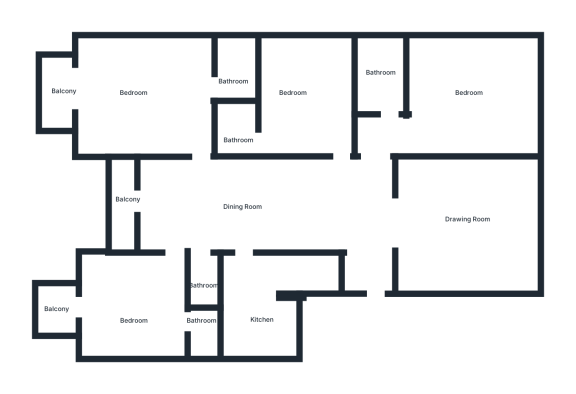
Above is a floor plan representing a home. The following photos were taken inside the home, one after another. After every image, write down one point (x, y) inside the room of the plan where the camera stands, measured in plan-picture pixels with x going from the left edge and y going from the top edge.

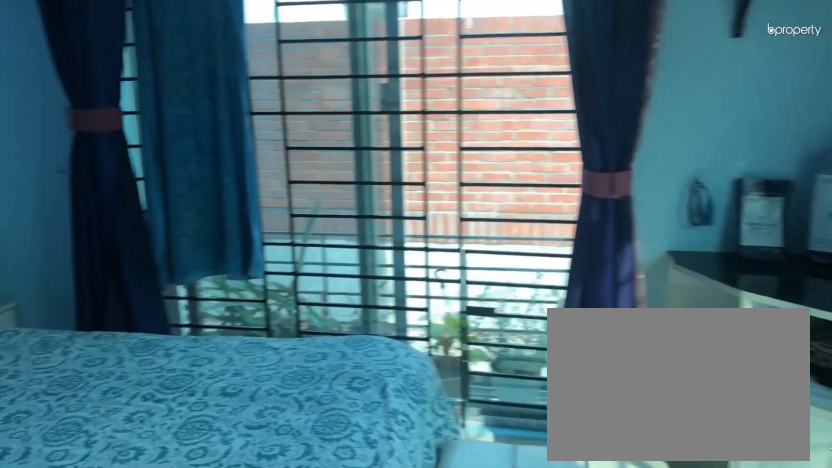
(460, 104)
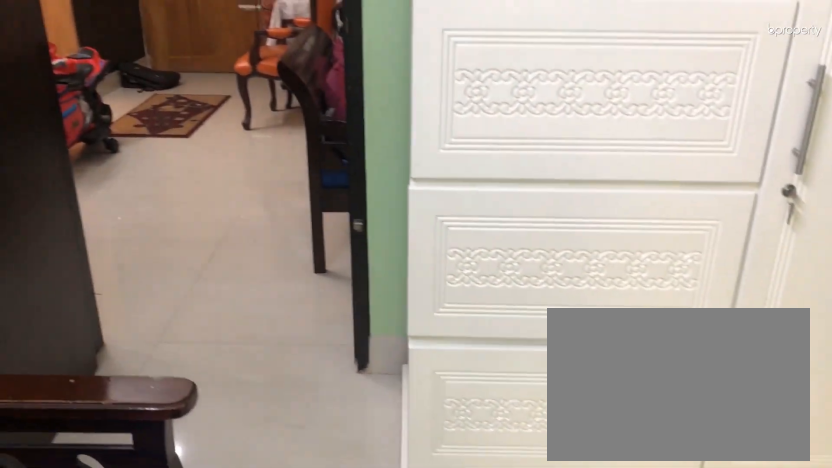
(306, 118)
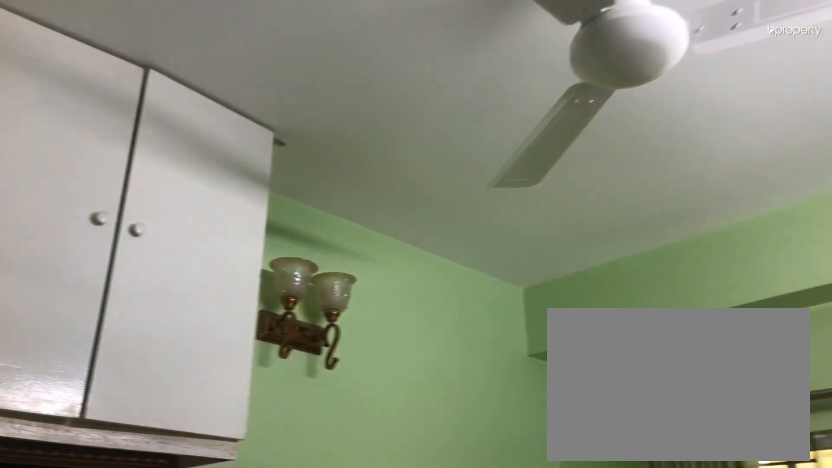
(306, 118)
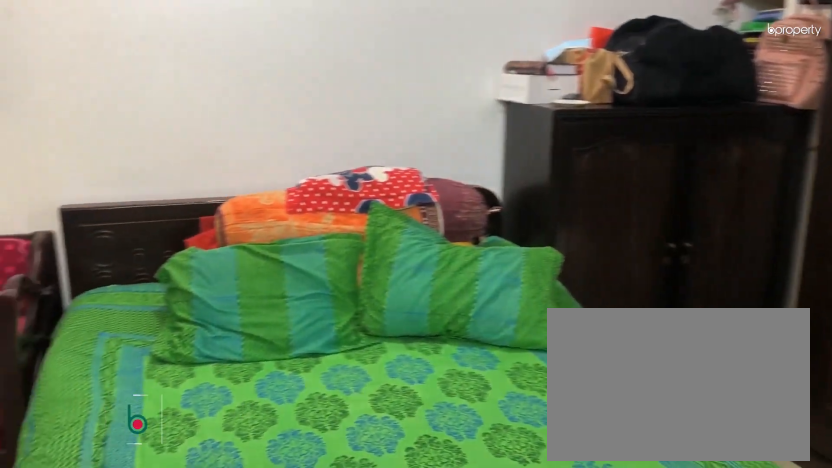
(131, 86)
